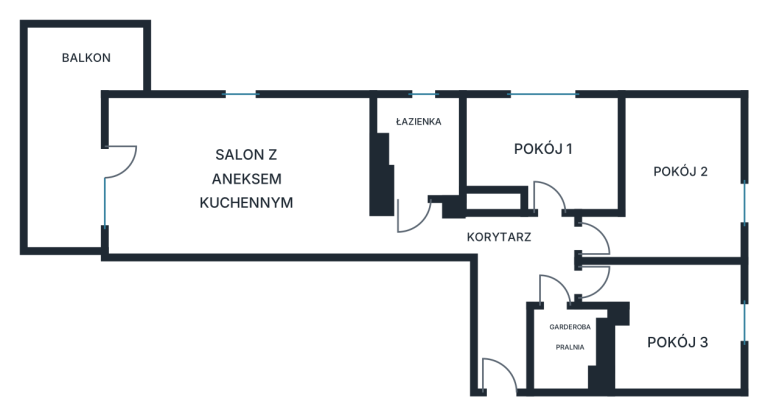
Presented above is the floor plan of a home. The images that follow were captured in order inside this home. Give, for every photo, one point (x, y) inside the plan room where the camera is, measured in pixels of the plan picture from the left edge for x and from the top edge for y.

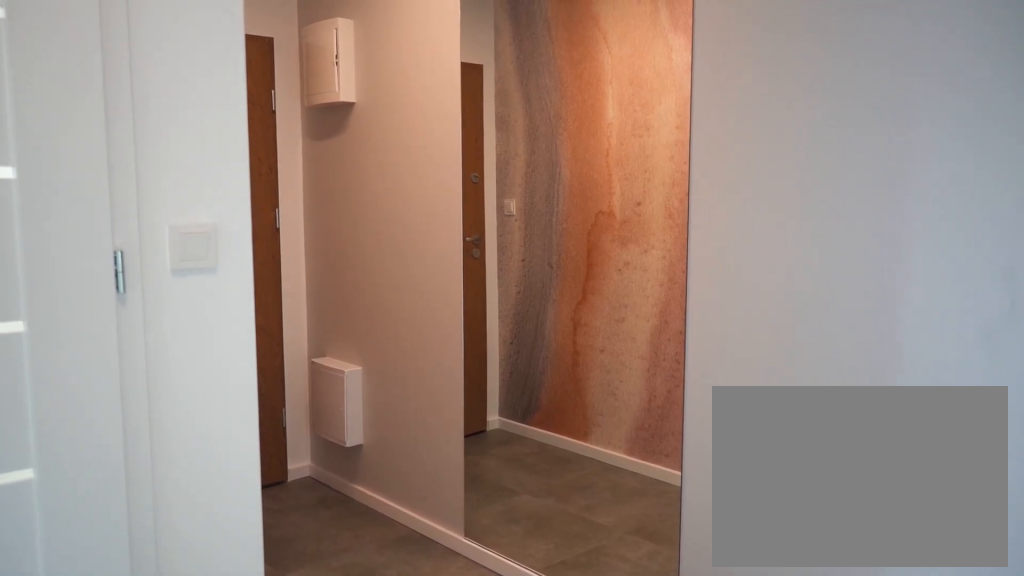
(494, 268)
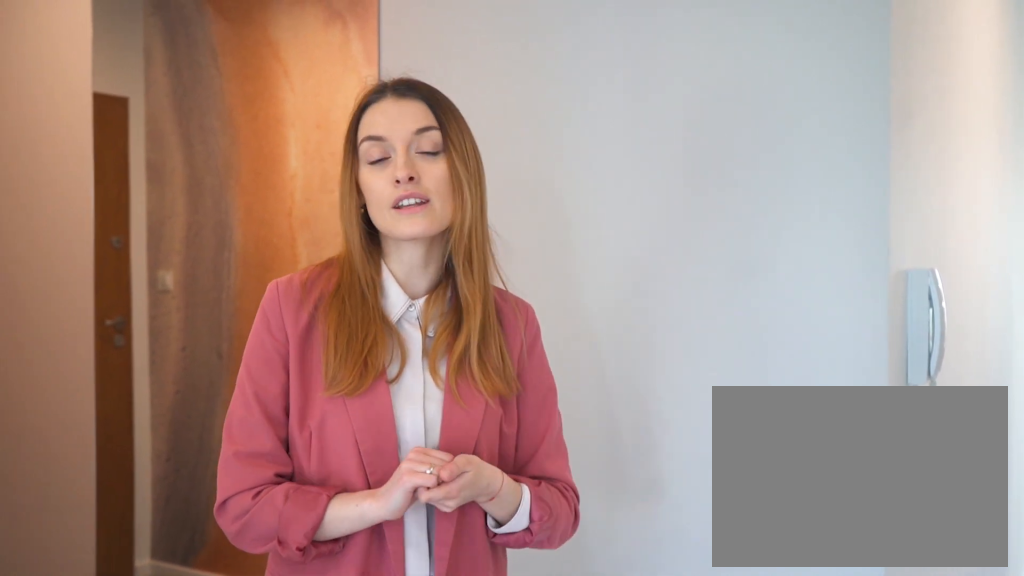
(498, 270)
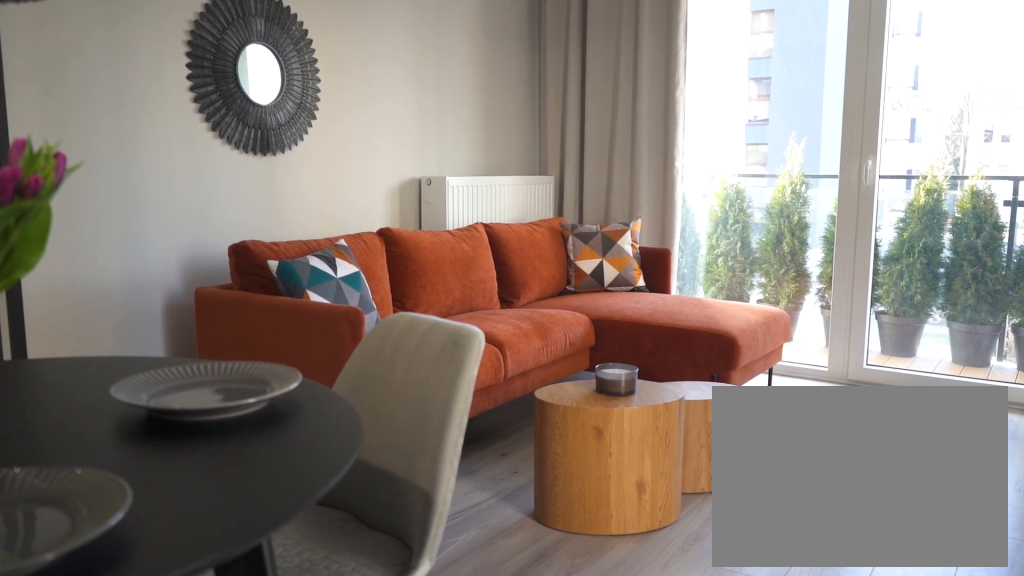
(238, 176)
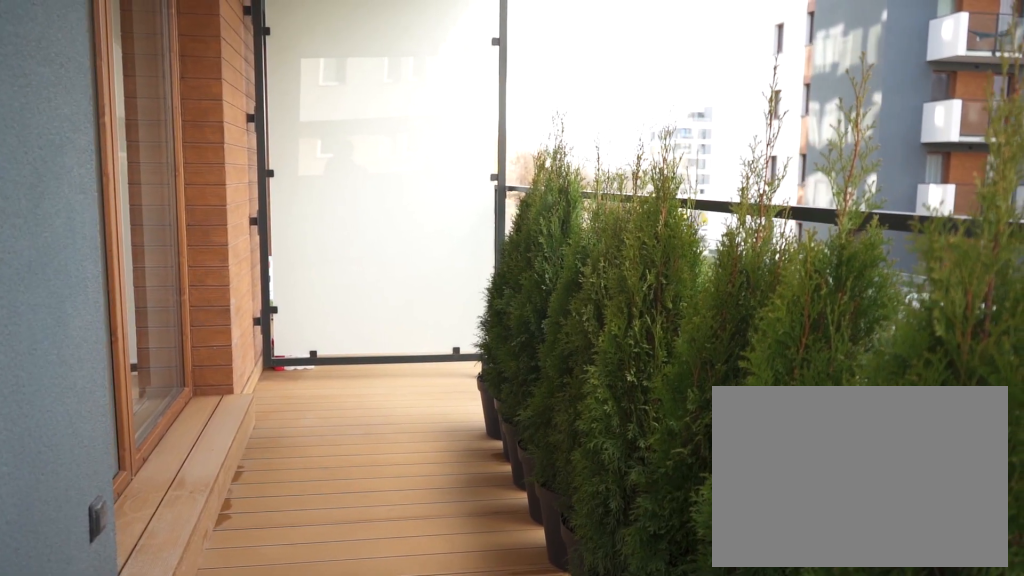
(74, 126)
